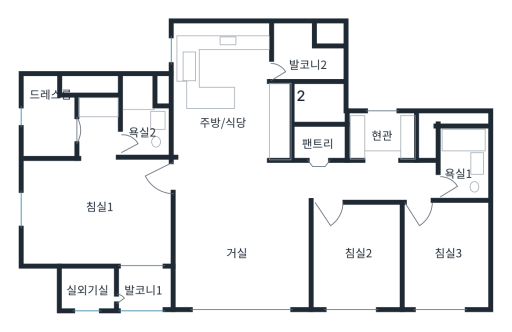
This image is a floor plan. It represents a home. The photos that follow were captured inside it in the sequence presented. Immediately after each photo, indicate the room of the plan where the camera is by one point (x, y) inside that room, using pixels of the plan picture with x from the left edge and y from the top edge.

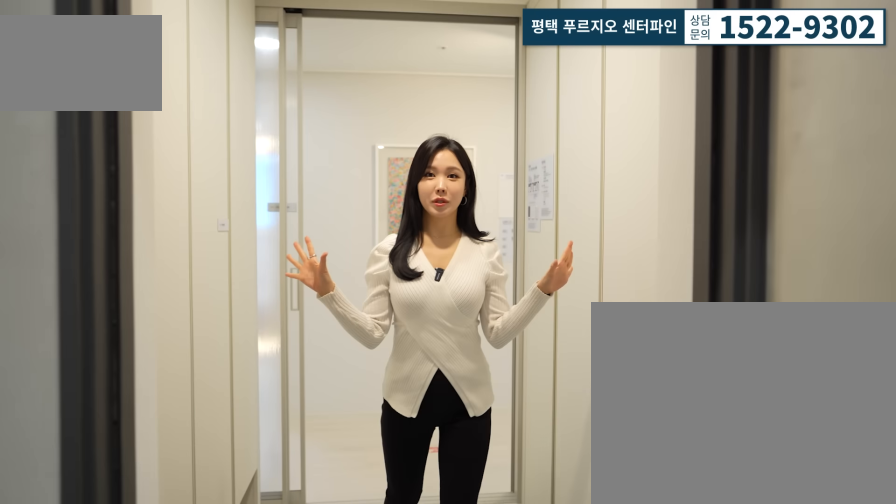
(384, 138)
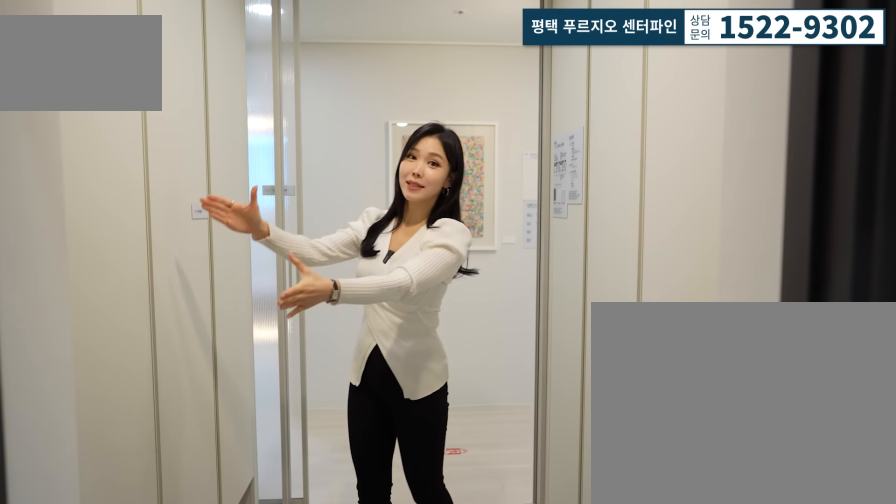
(387, 130)
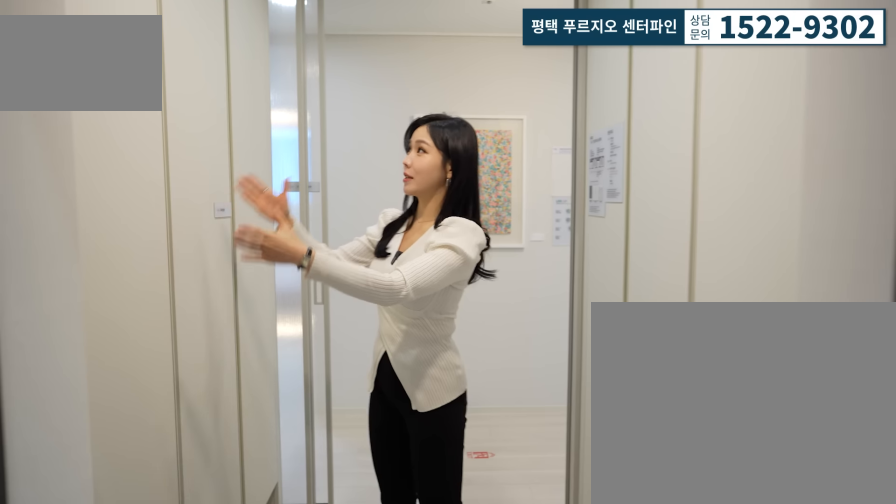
(384, 138)
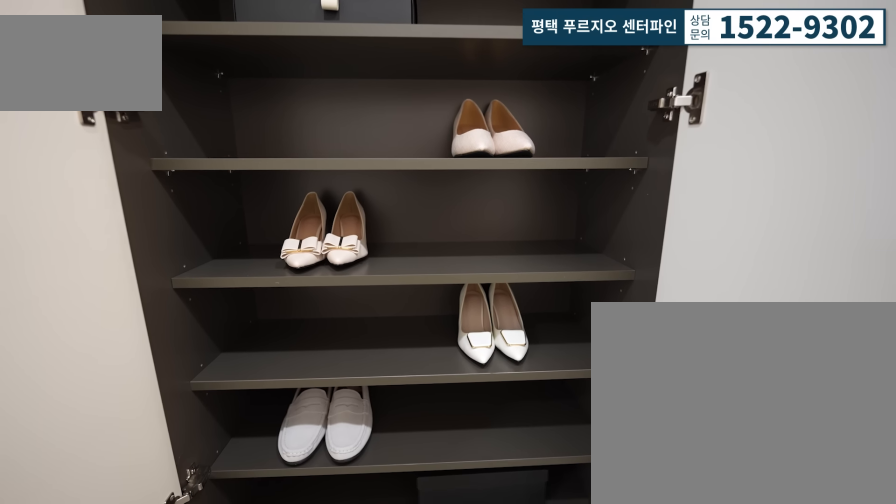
(384, 138)
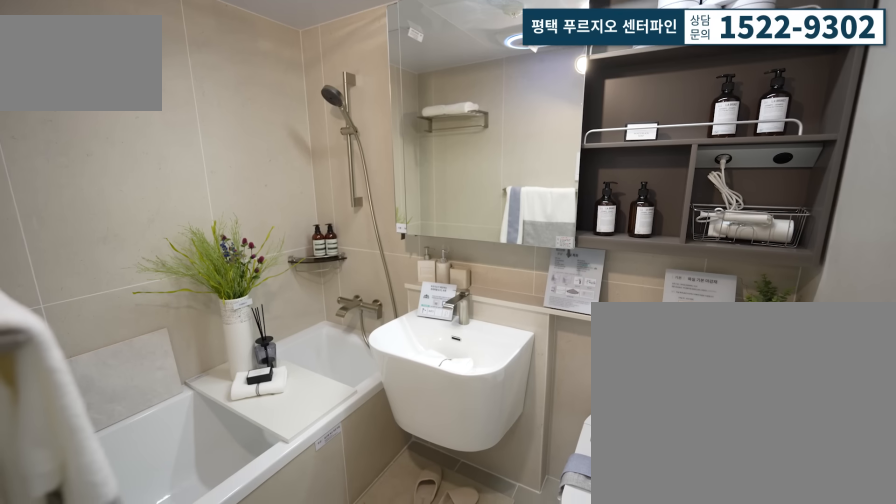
(457, 170)
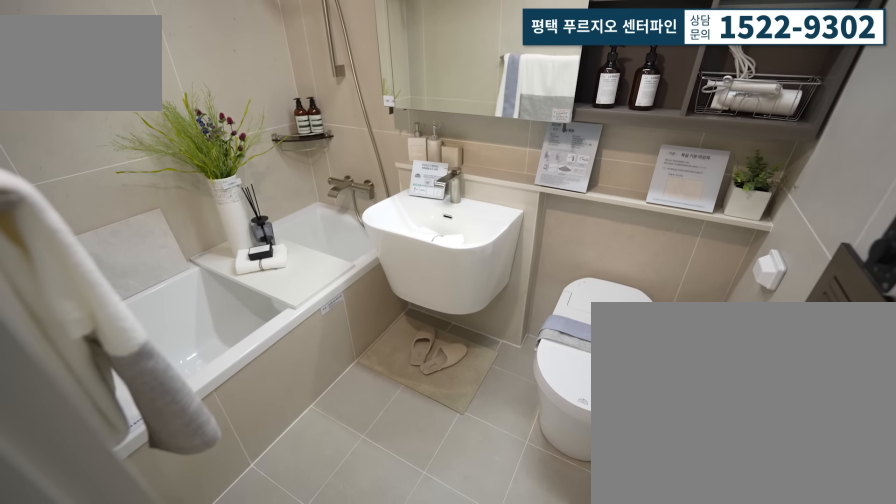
(473, 185)
